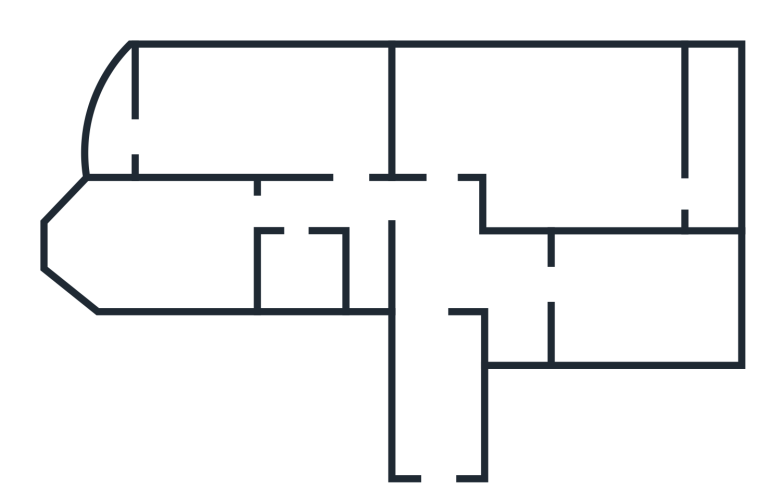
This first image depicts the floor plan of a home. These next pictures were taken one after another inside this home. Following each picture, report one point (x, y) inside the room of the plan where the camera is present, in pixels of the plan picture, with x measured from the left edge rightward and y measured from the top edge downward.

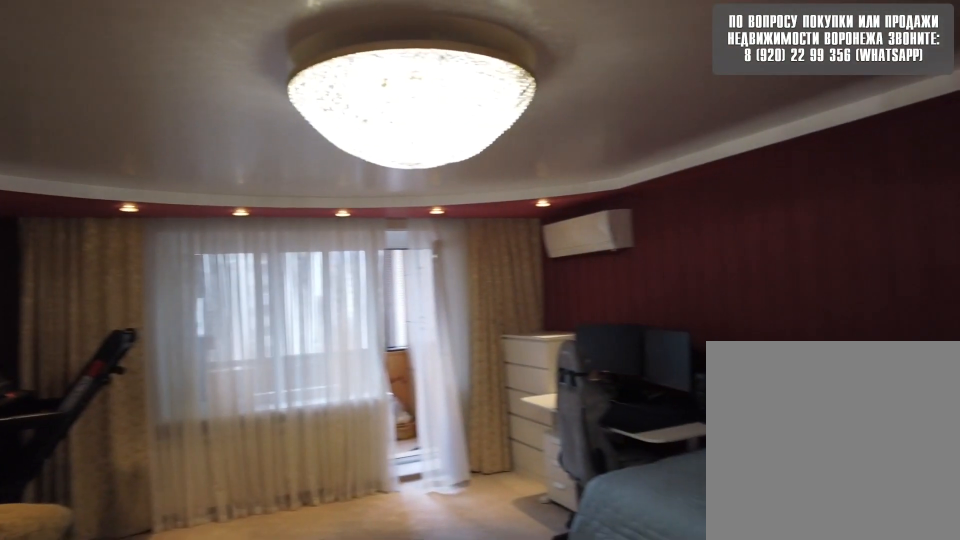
(439, 146)
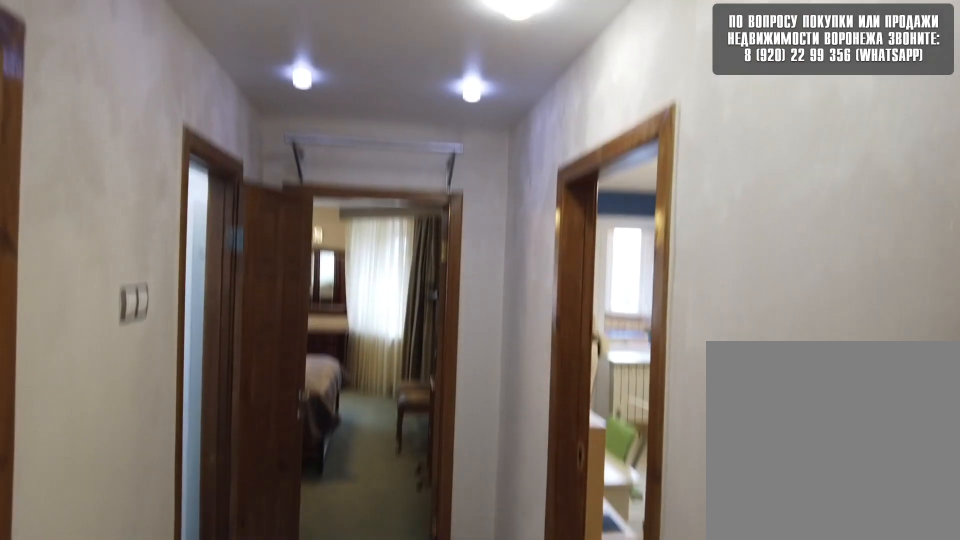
(439, 215)
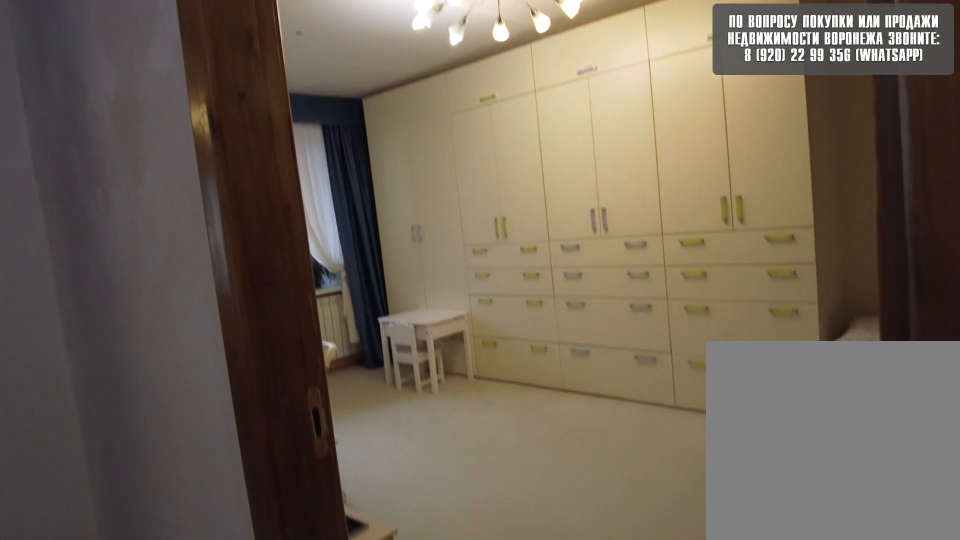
(349, 202)
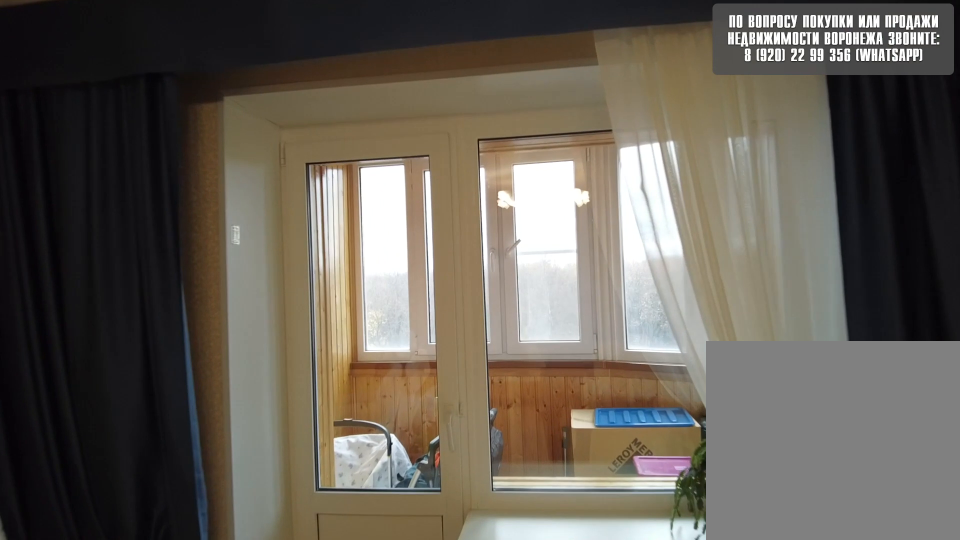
(315, 121)
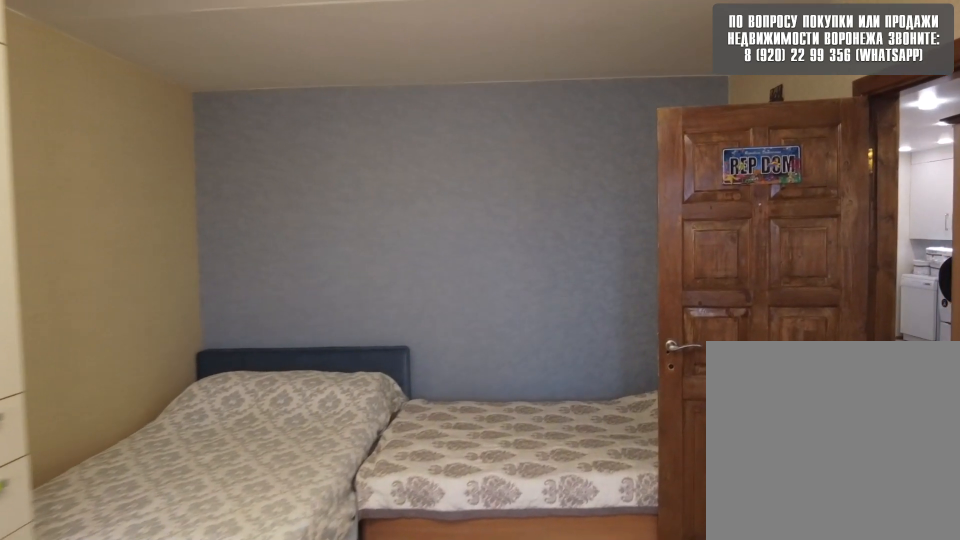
(315, 121)
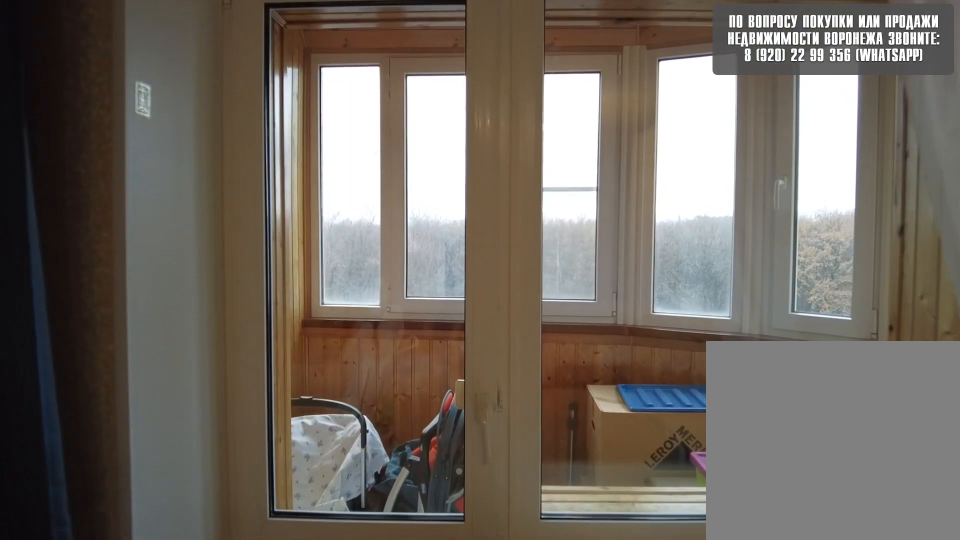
(186, 124)
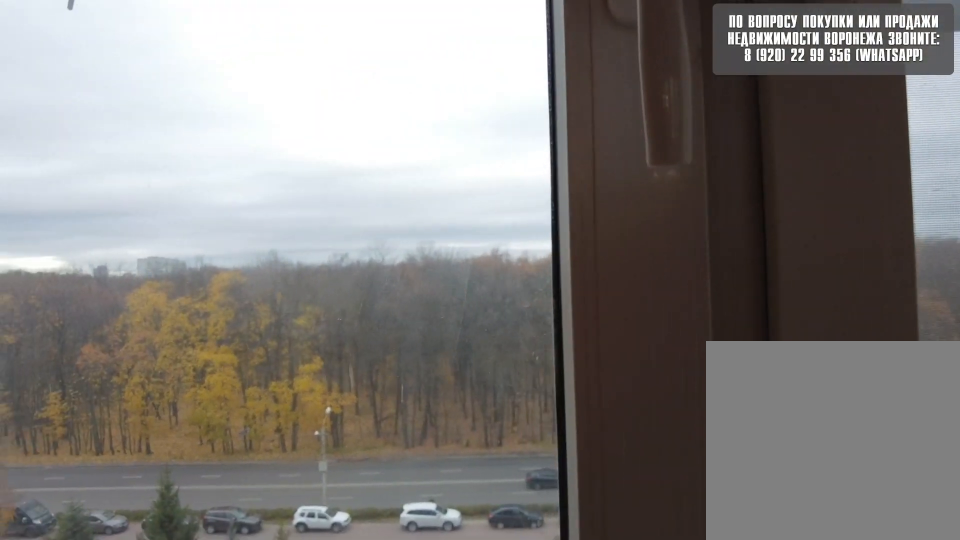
(119, 127)
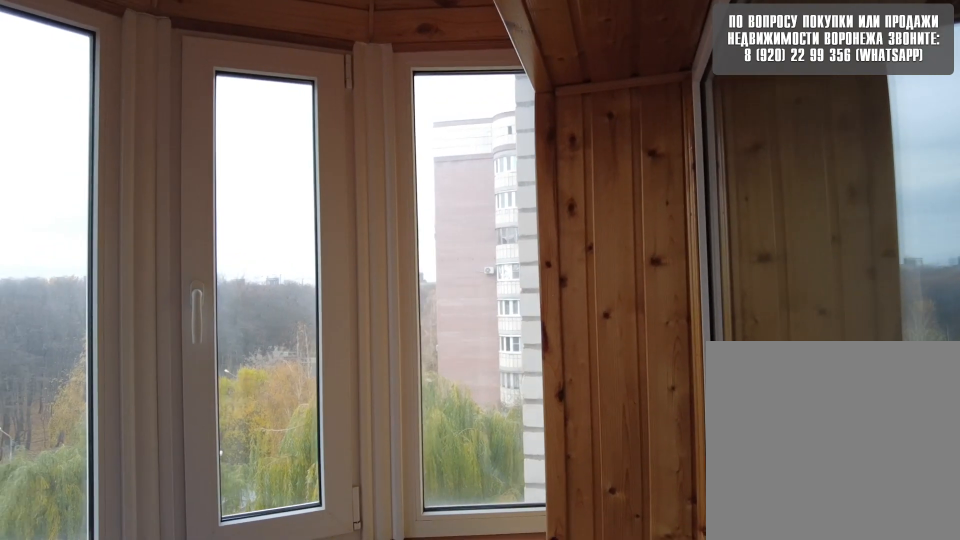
(119, 127)
